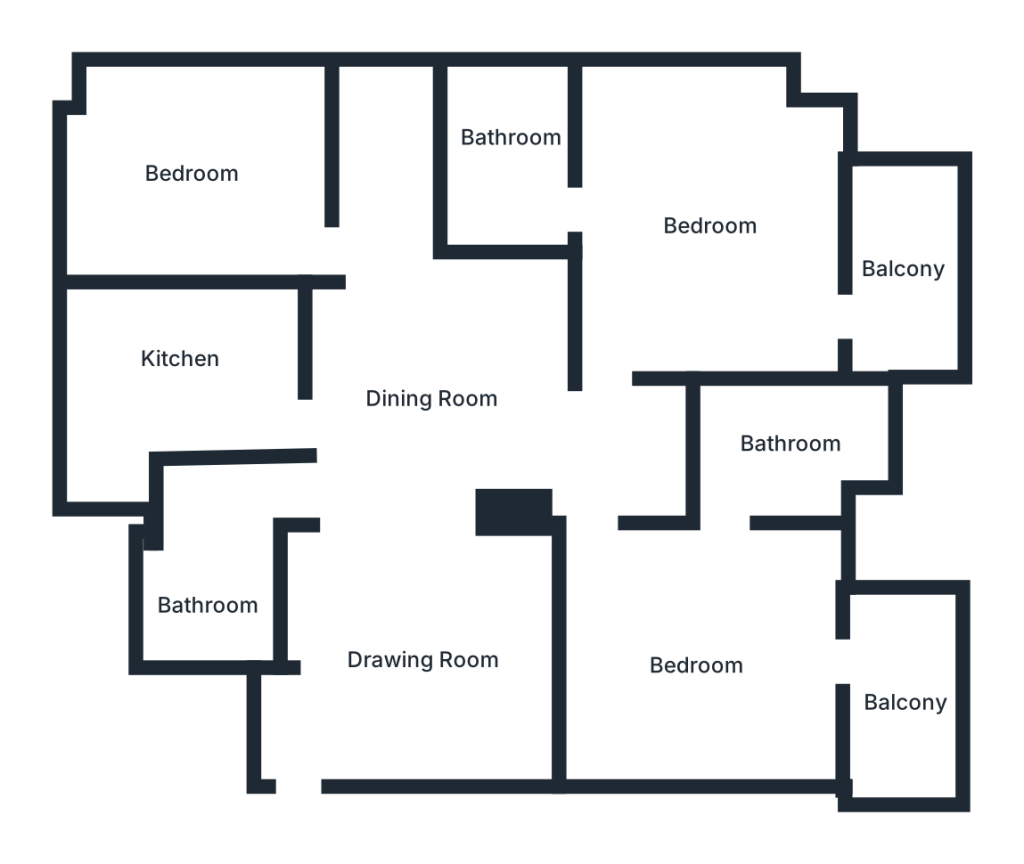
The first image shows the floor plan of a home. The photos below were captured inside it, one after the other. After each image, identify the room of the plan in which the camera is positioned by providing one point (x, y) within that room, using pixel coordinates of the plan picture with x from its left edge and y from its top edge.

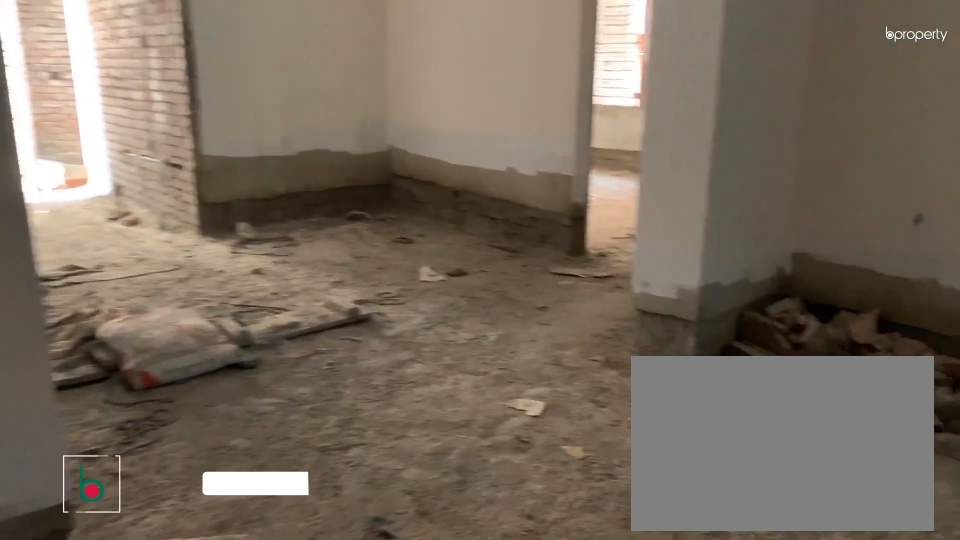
(401, 668)
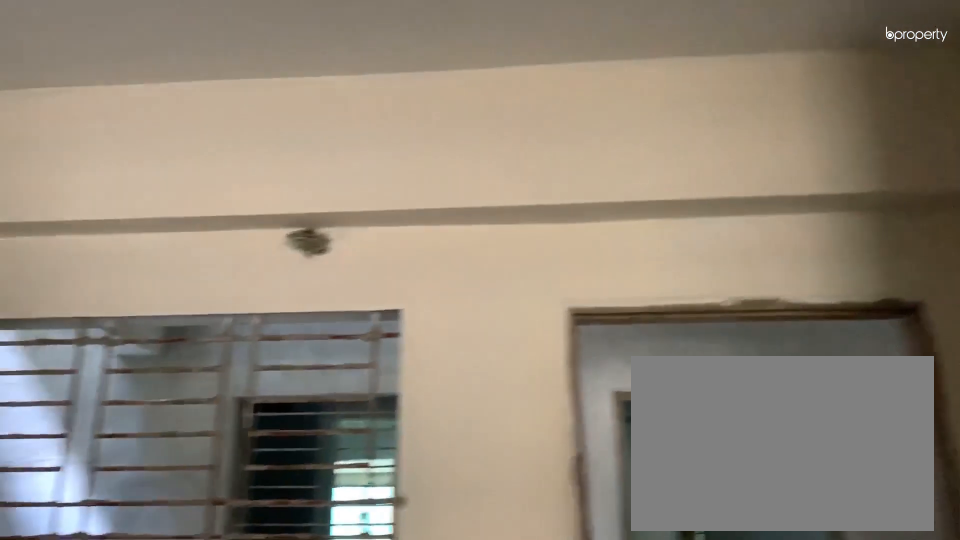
(416, 646)
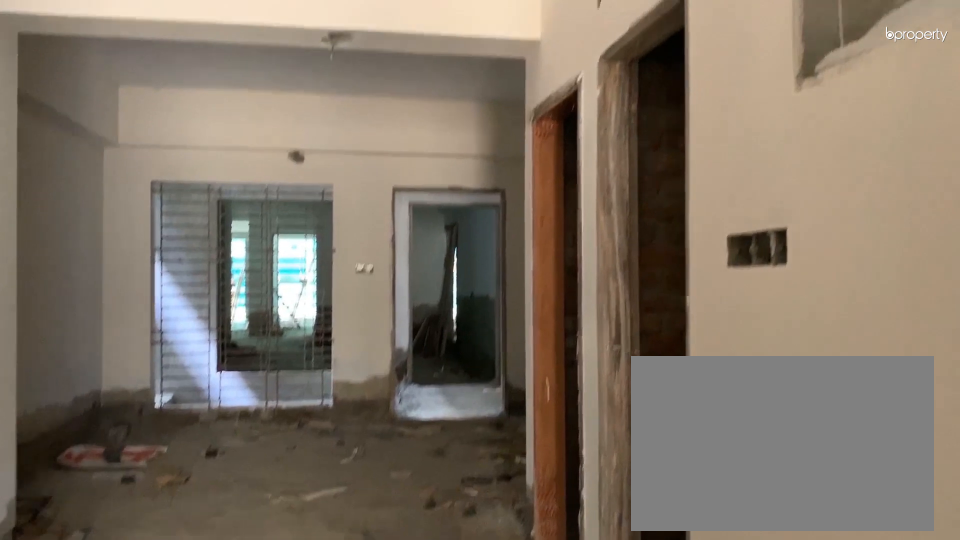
(442, 382)
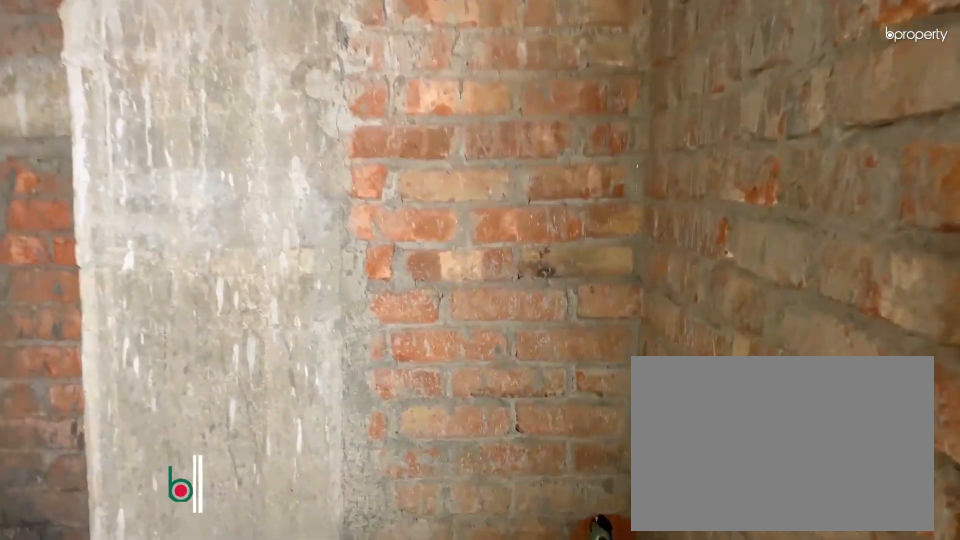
(204, 562)
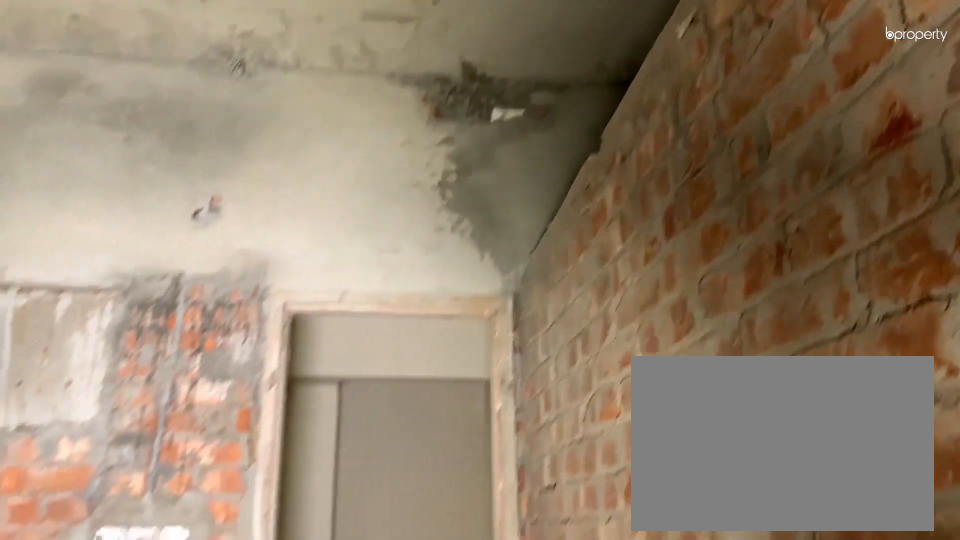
(159, 372)
